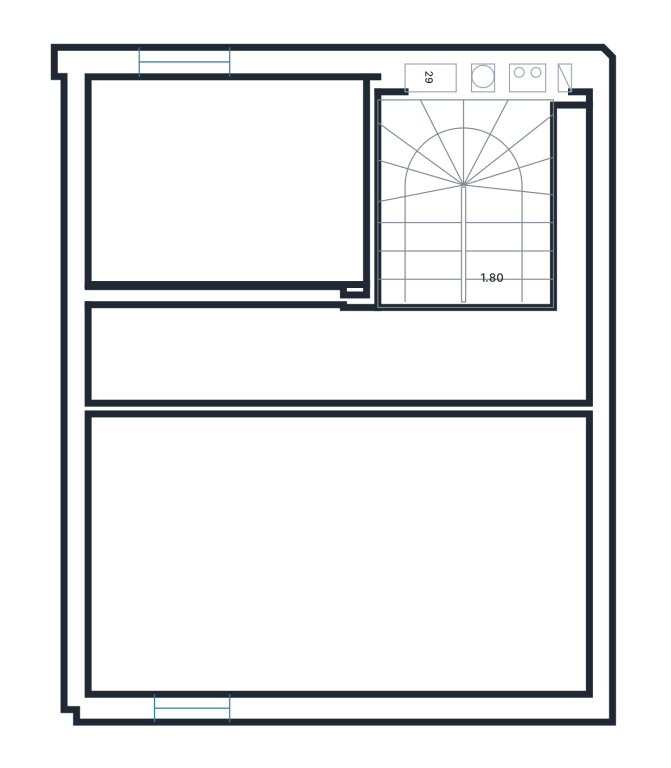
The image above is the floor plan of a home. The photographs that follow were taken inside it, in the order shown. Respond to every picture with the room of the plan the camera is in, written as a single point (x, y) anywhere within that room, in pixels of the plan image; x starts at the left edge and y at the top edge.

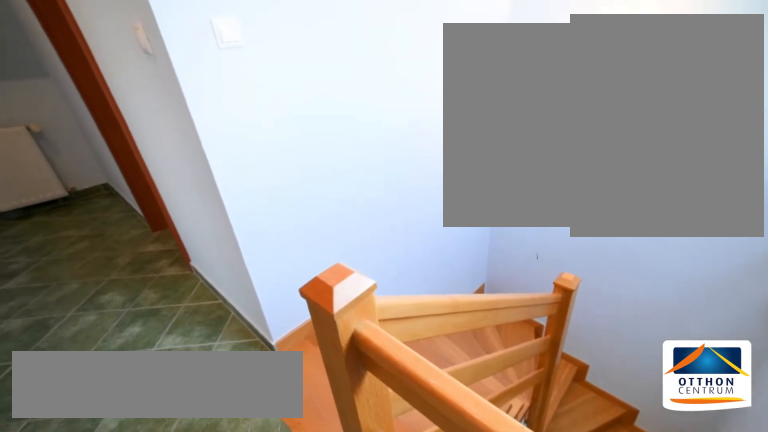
(445, 360)
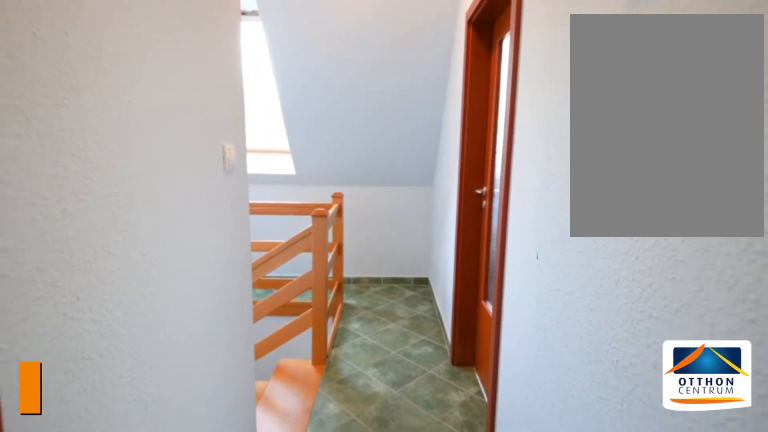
(445, 360)
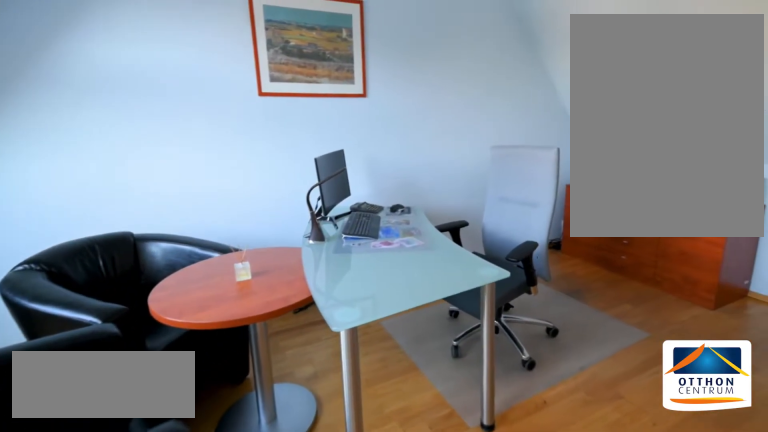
(276, 563)
